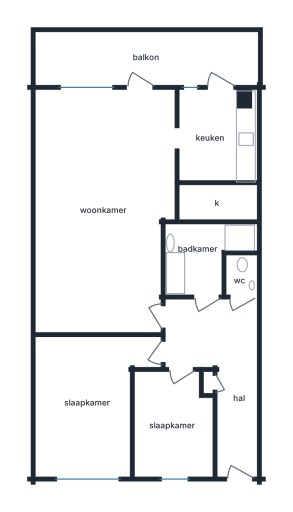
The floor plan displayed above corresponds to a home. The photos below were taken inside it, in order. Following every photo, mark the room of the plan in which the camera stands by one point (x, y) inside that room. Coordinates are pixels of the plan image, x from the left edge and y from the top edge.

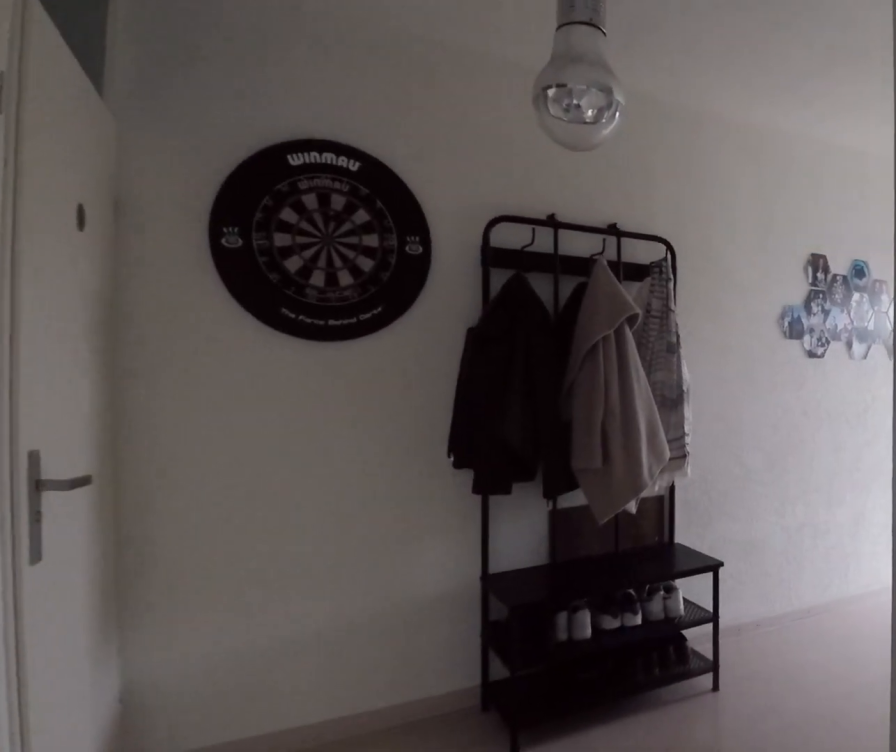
(220, 368)
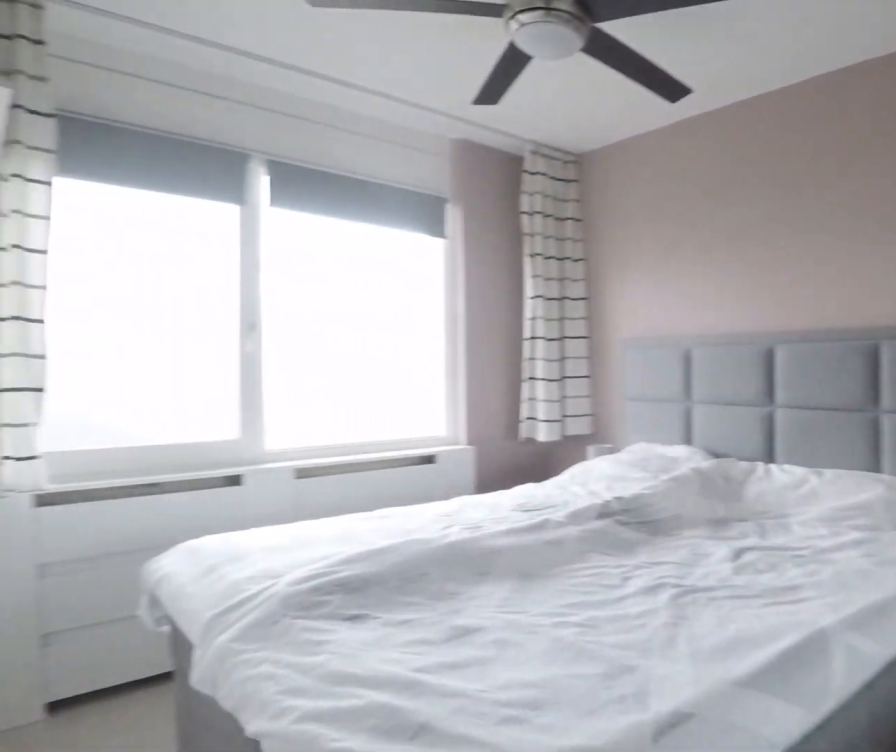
(88, 404)
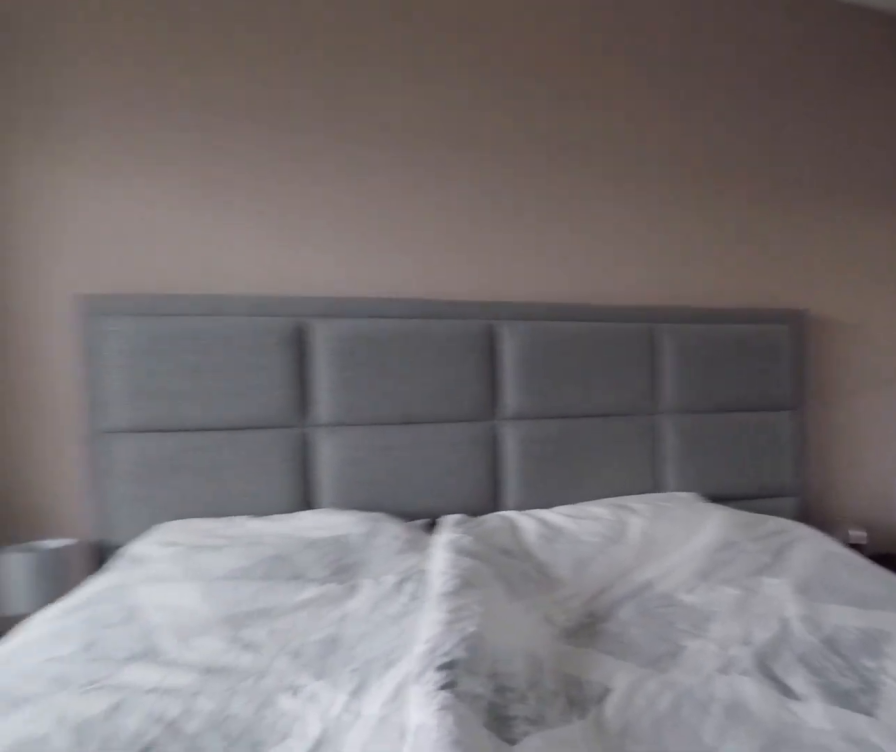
(88, 404)
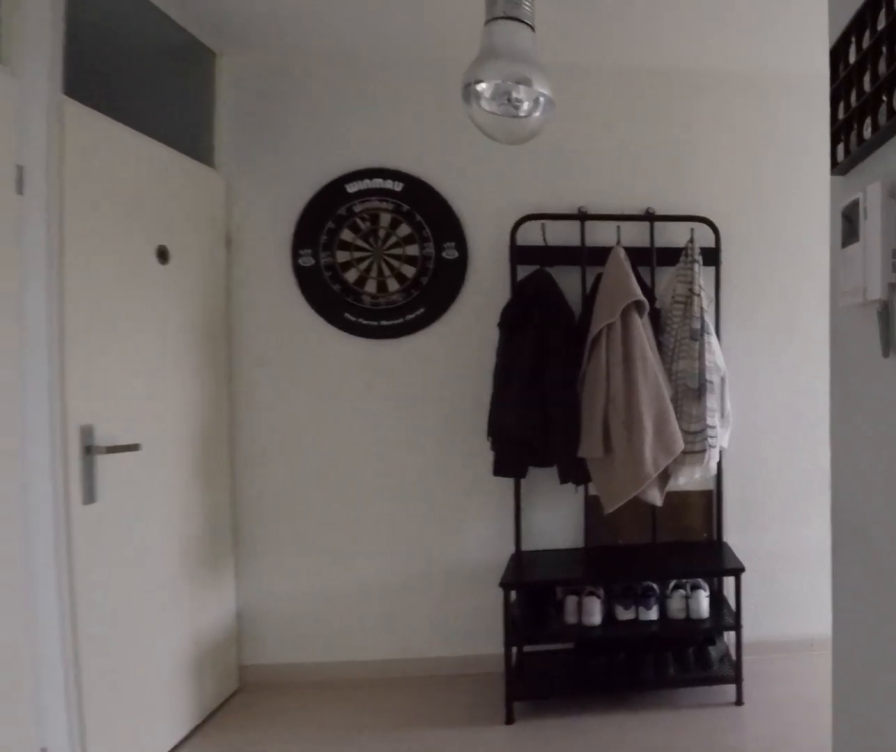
(219, 367)
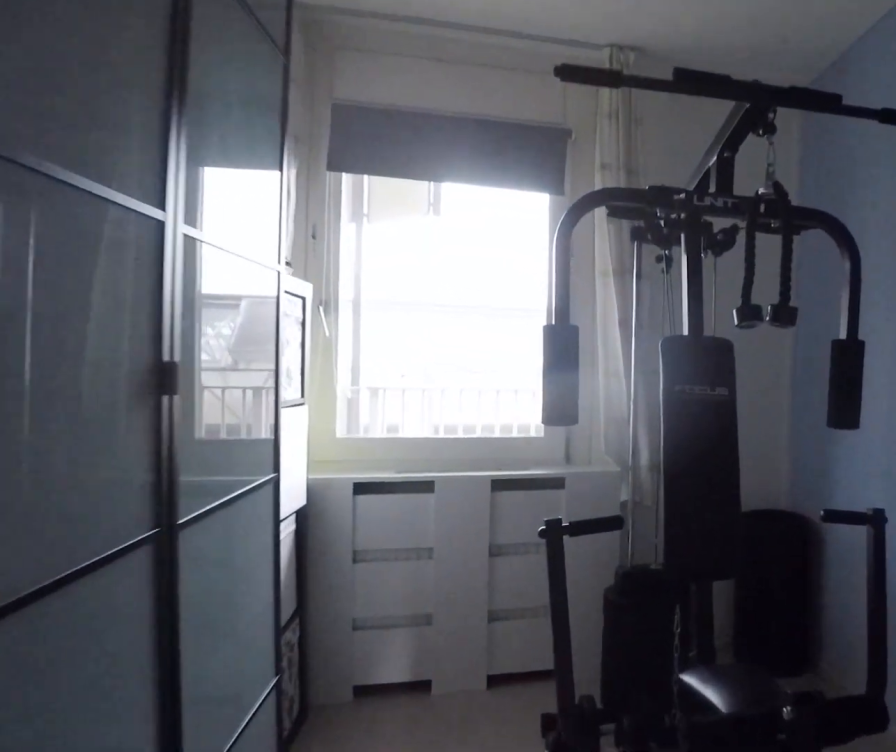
(172, 424)
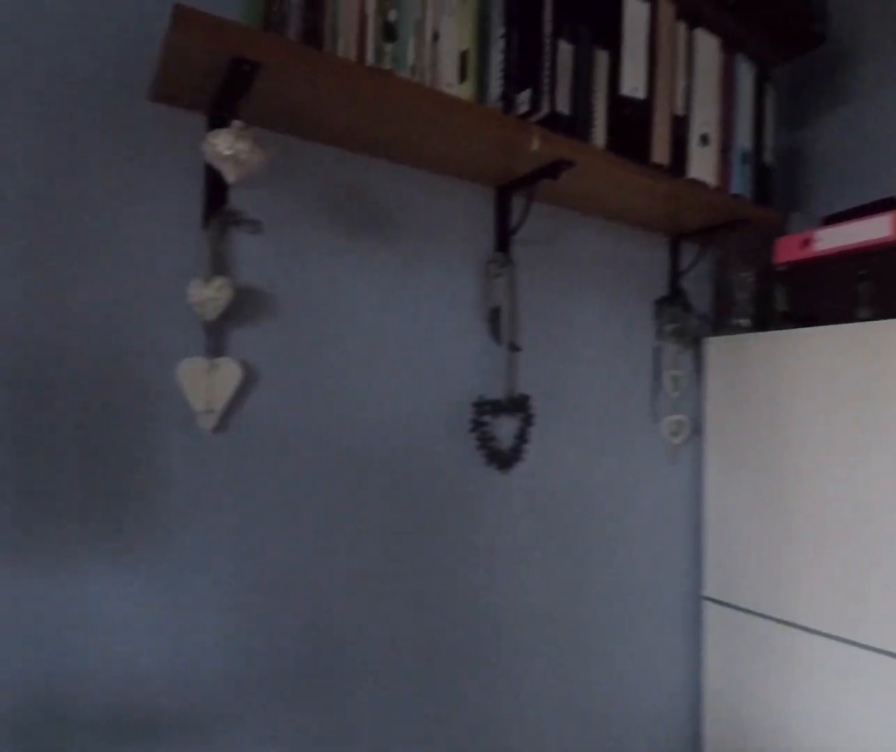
(172, 424)
